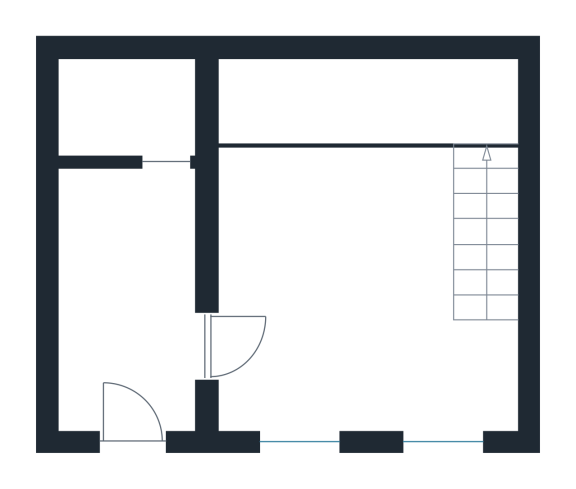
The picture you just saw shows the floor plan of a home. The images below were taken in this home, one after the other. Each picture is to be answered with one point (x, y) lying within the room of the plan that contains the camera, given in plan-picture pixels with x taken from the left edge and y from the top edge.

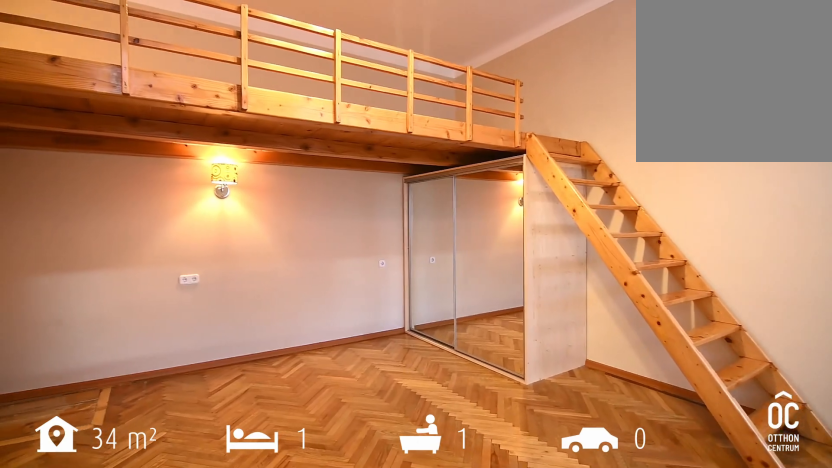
(366, 258)
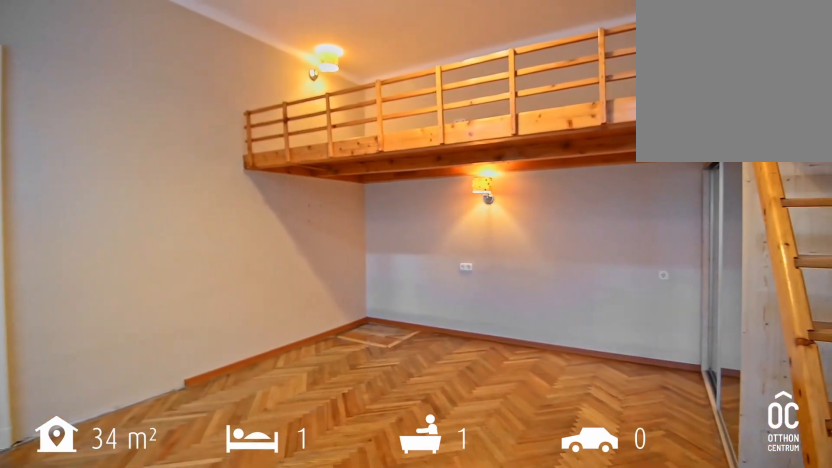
(366, 259)
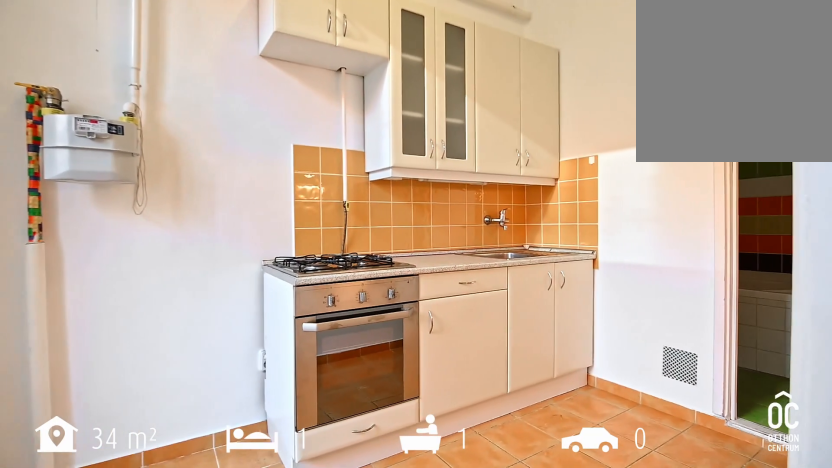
(123, 292)
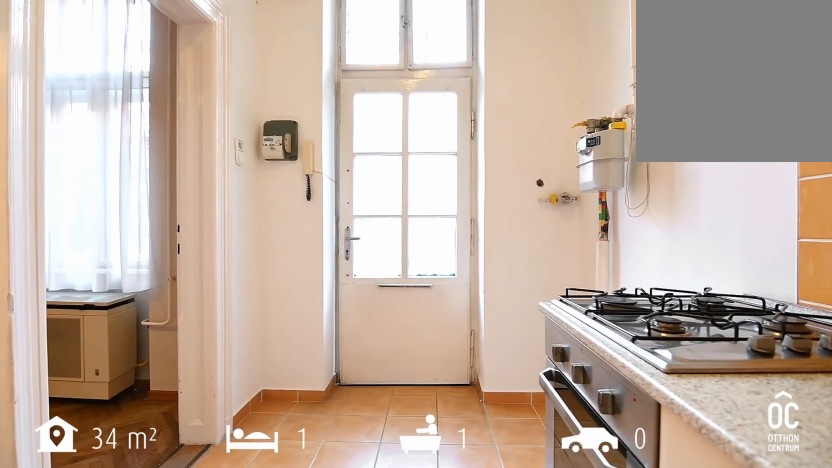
(123, 292)
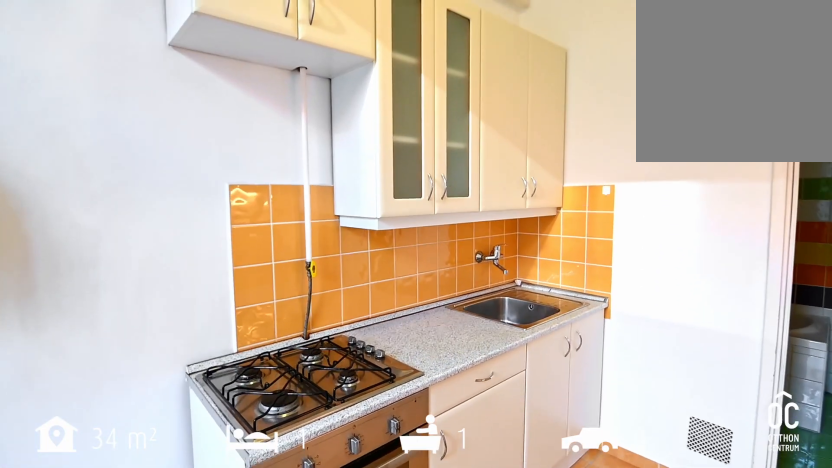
(123, 292)
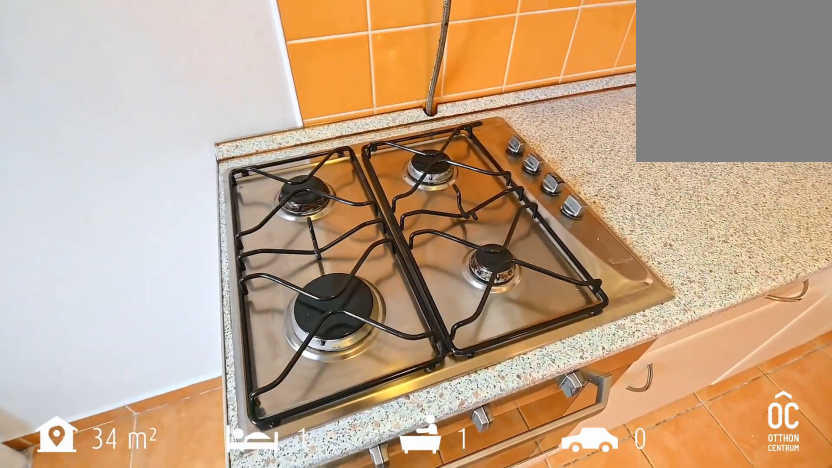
(123, 292)
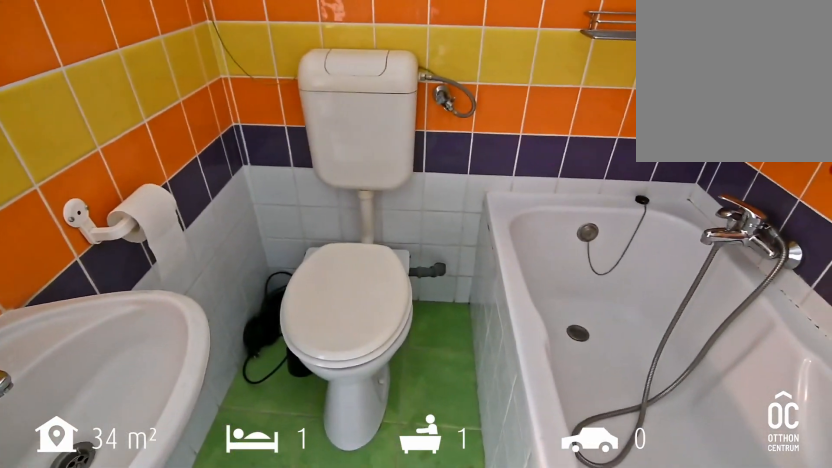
(123, 106)
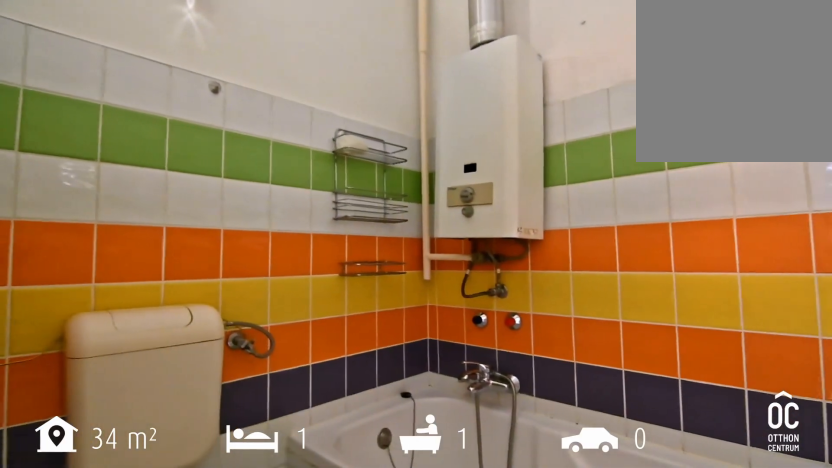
(123, 106)
